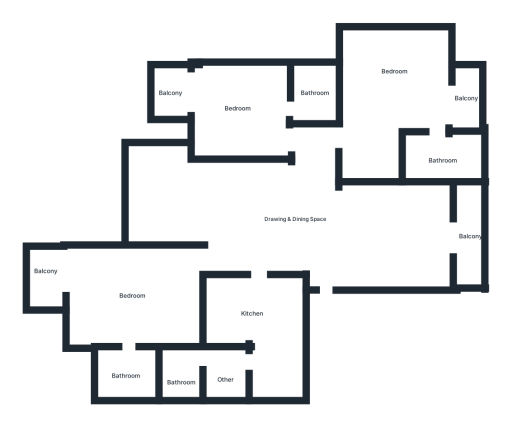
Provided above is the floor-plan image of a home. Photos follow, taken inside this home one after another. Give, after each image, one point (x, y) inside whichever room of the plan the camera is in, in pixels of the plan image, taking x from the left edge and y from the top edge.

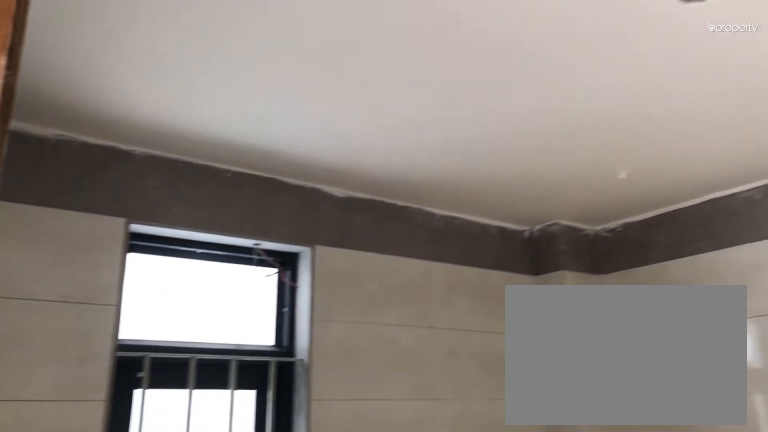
(318, 93)
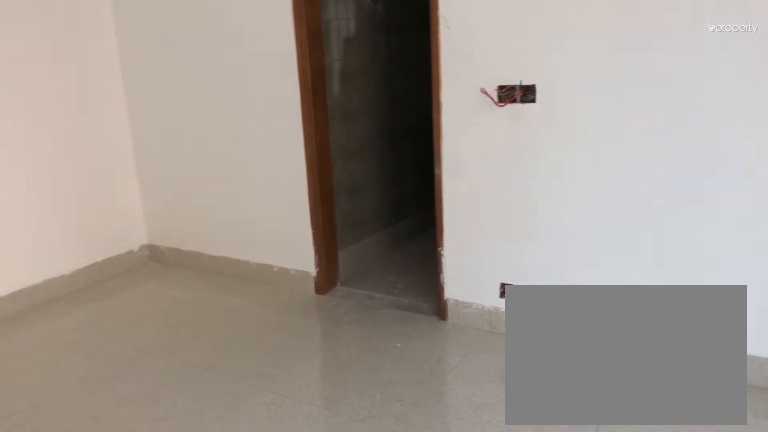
(130, 303)
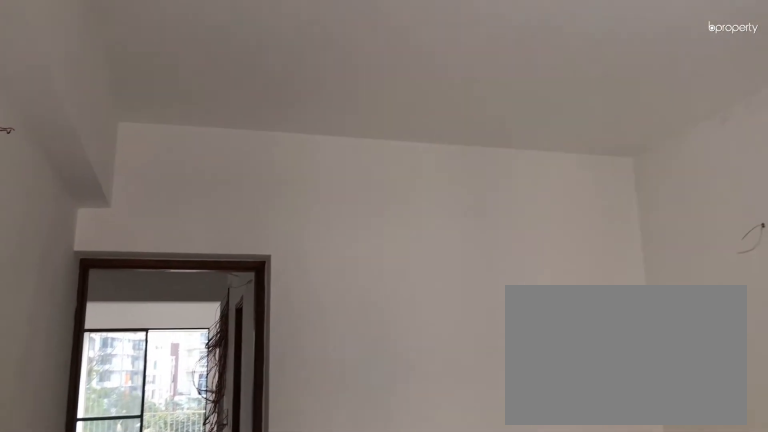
(130, 303)
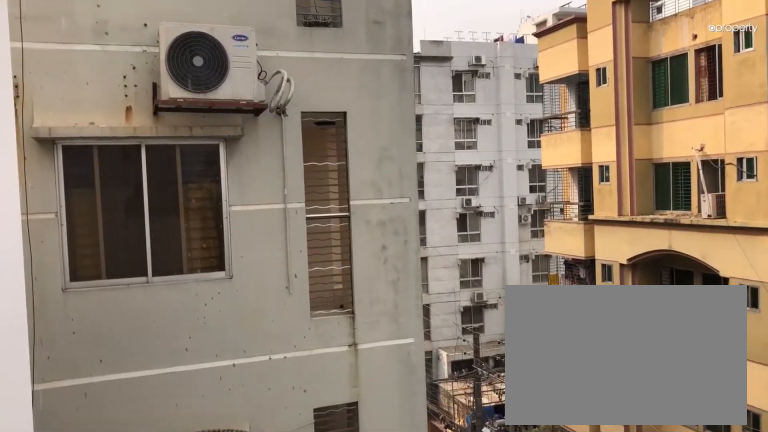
(56, 277)
